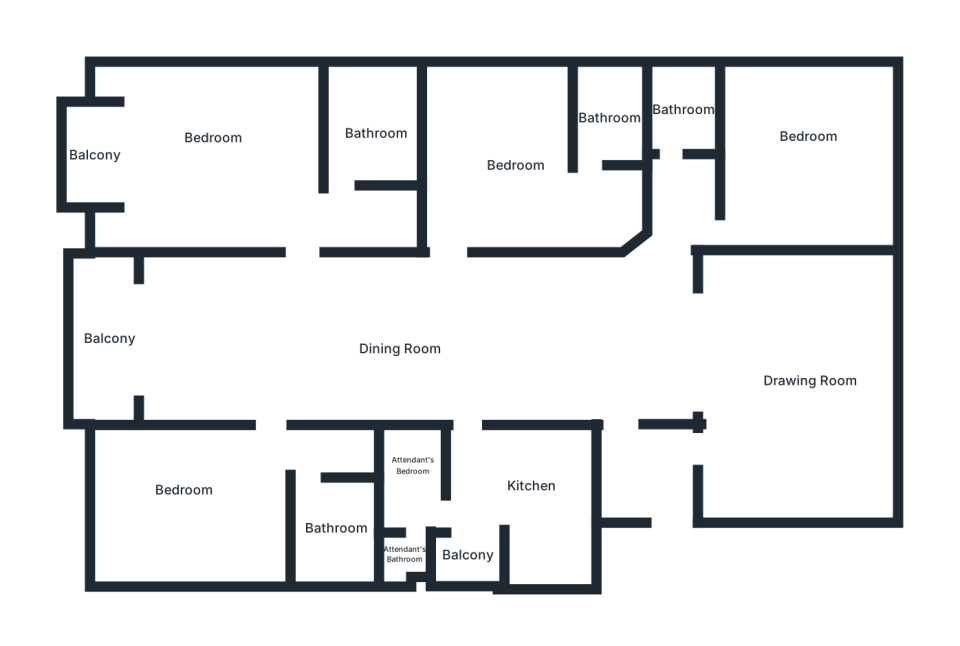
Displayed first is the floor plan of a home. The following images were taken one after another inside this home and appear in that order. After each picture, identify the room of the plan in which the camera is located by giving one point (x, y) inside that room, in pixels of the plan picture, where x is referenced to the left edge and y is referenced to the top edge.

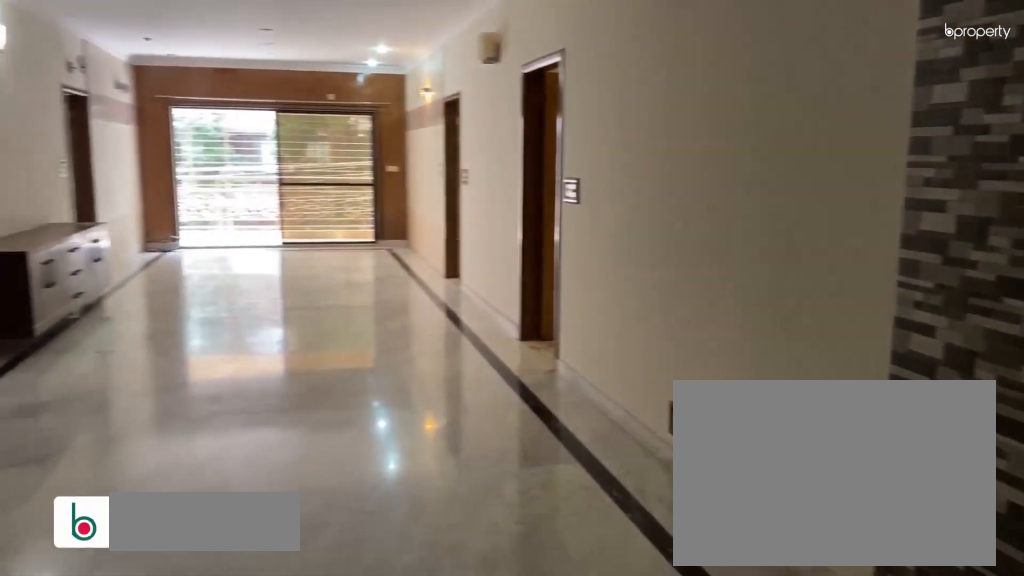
(478, 332)
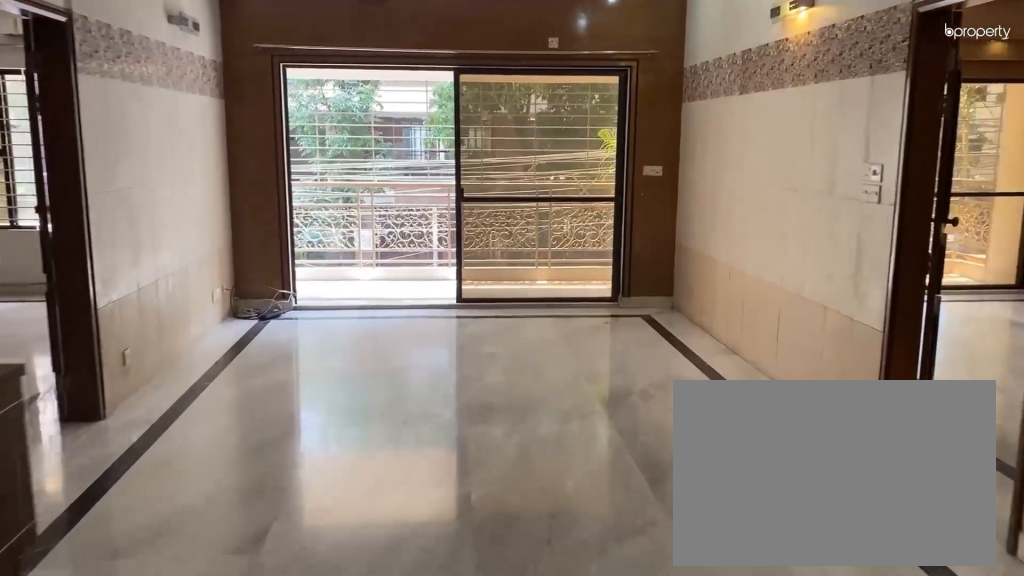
(267, 332)
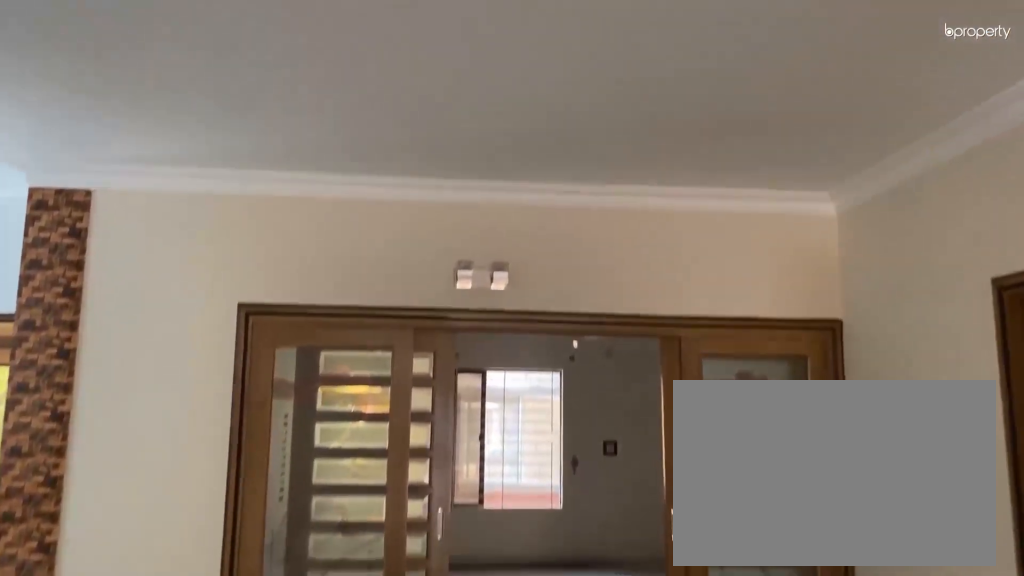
(508, 332)
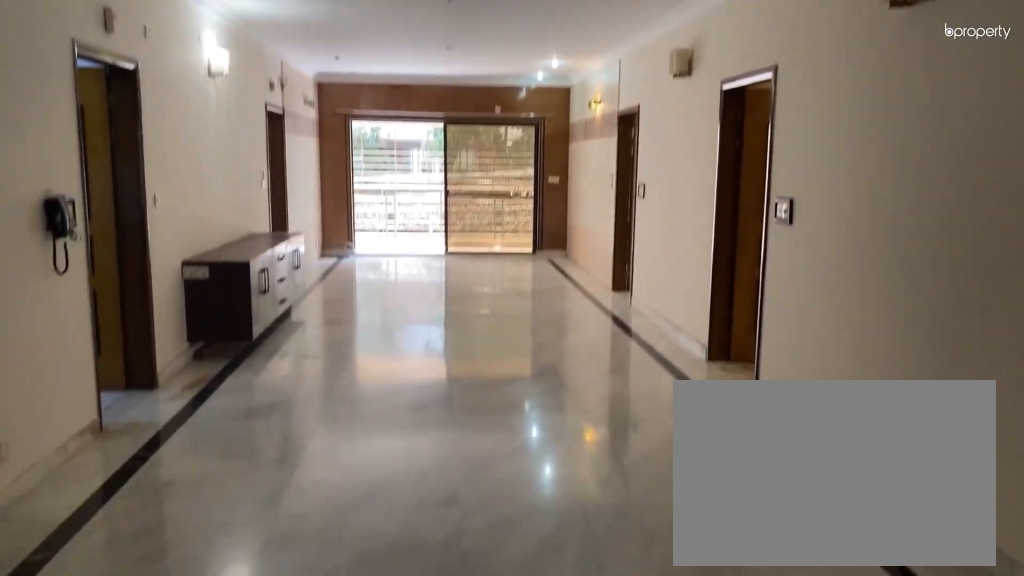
(508, 332)
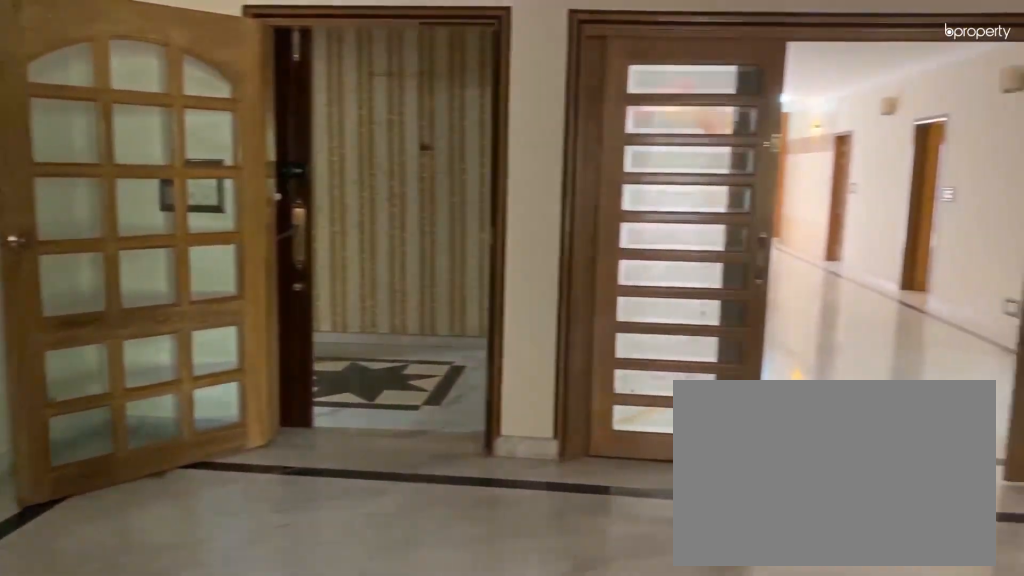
(794, 345)
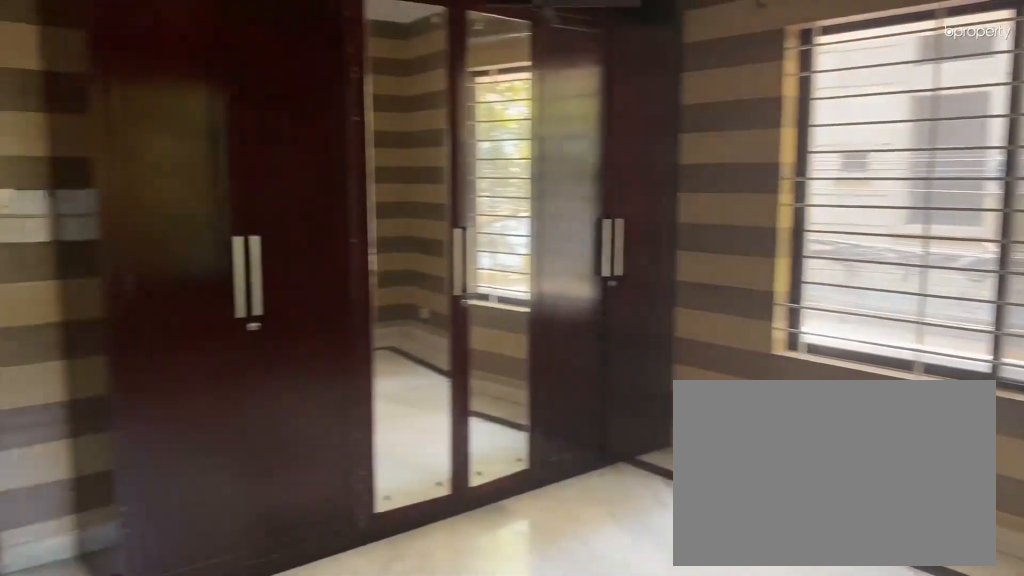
(806, 142)
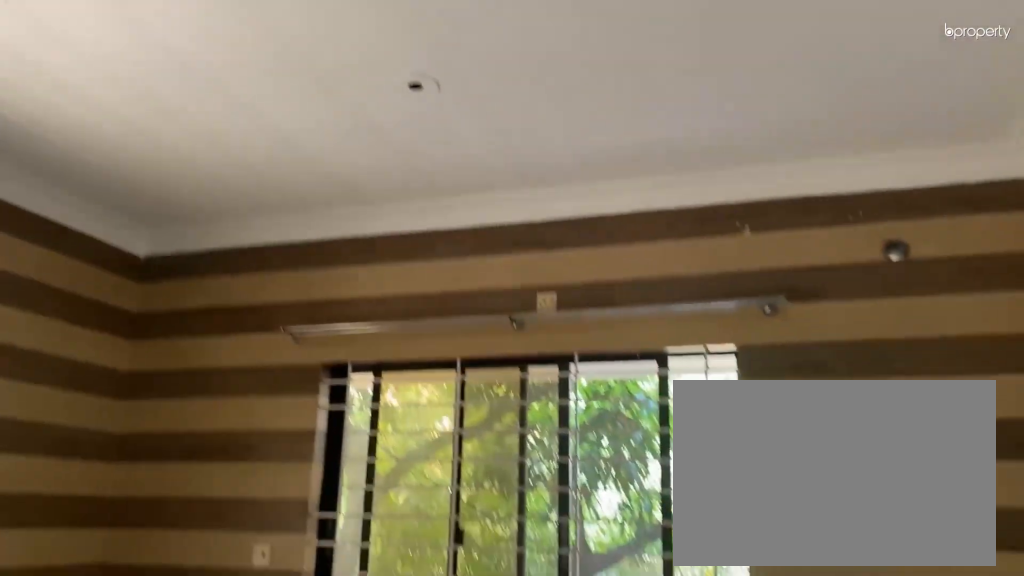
(806, 142)
